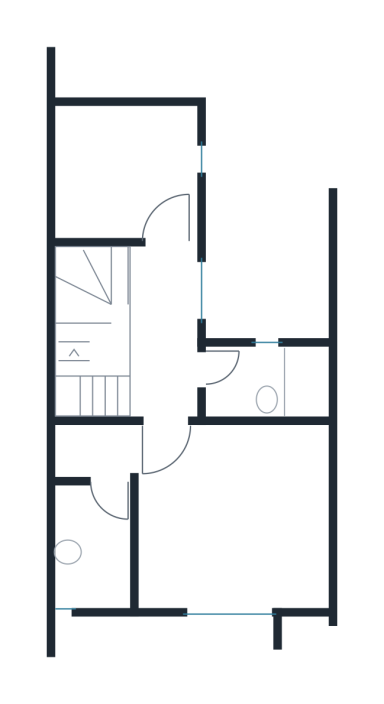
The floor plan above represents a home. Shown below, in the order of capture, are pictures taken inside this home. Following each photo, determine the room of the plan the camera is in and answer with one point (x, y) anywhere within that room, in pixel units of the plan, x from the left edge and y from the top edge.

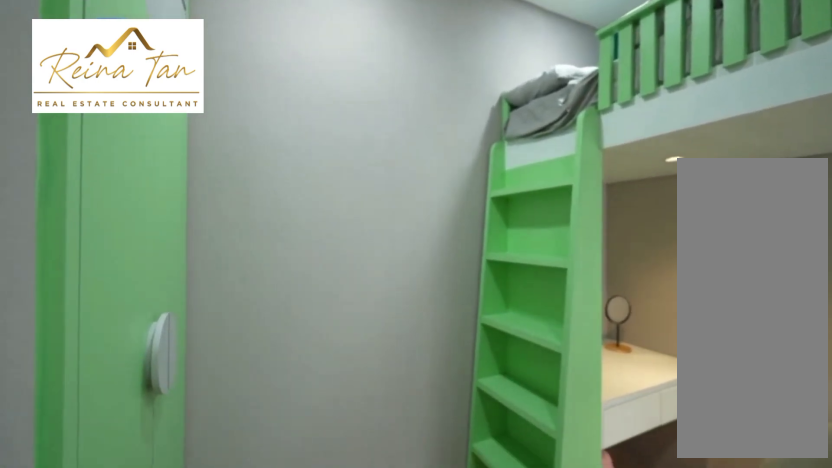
(129, 171)
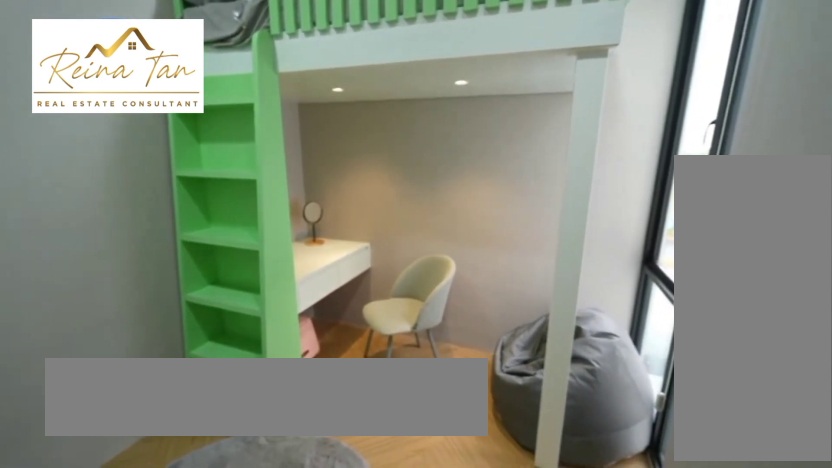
(129, 171)
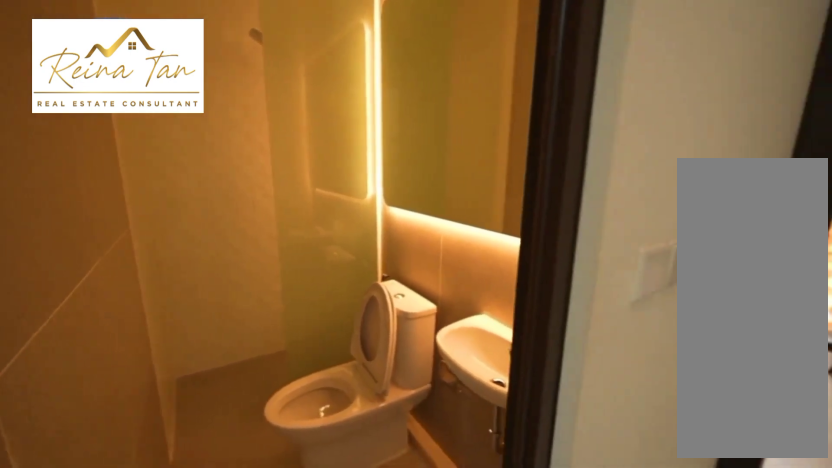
(267, 378)
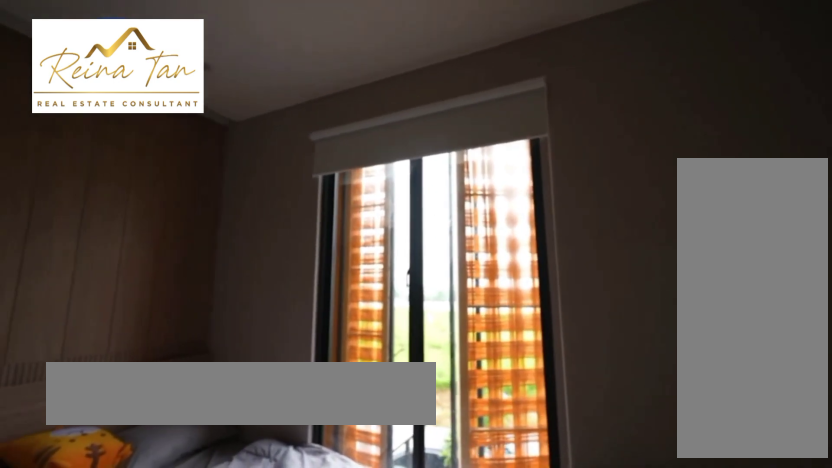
(194, 515)
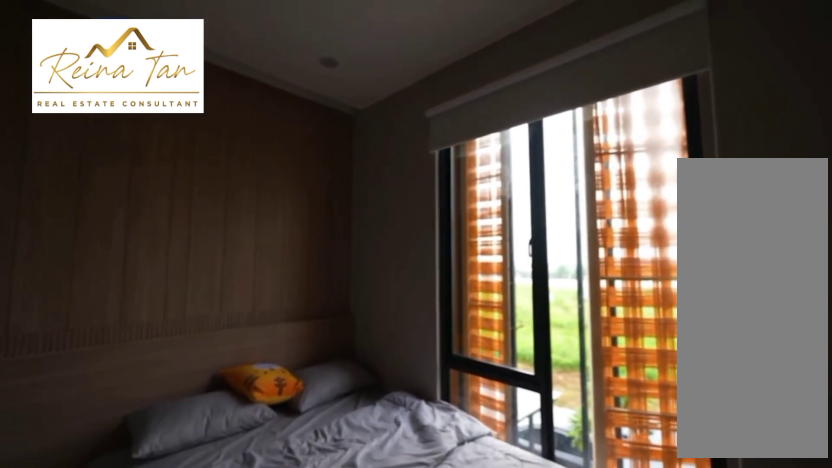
(194, 515)
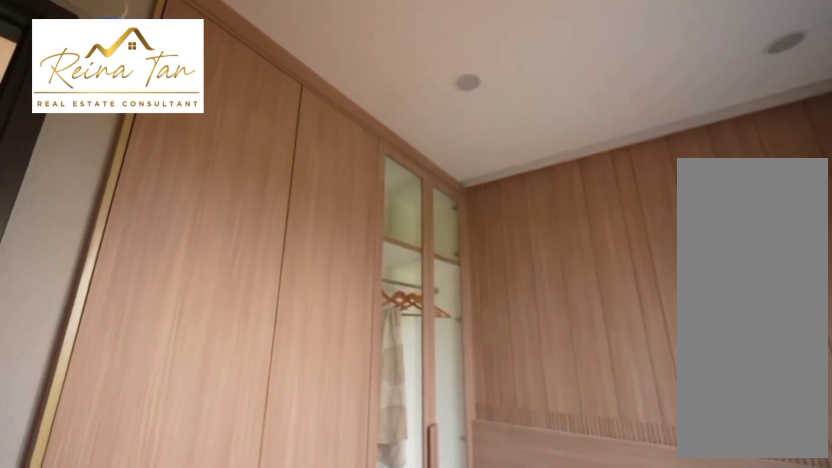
(194, 515)
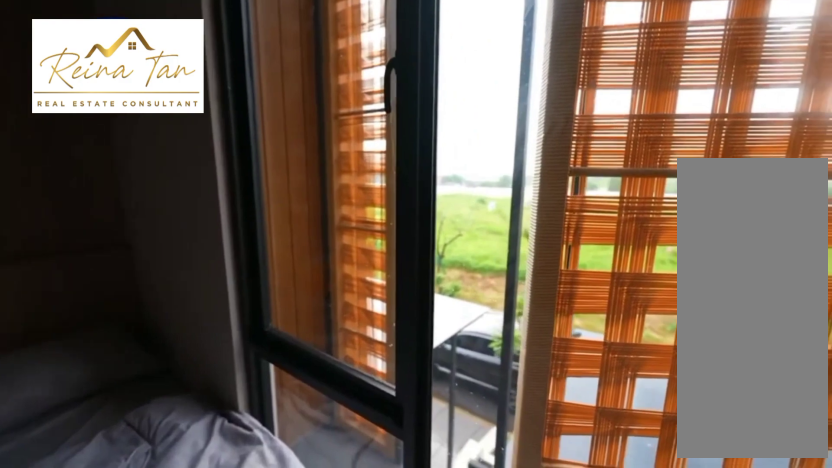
(194, 515)
